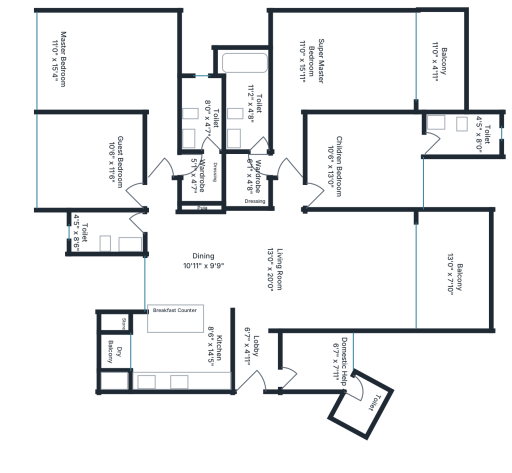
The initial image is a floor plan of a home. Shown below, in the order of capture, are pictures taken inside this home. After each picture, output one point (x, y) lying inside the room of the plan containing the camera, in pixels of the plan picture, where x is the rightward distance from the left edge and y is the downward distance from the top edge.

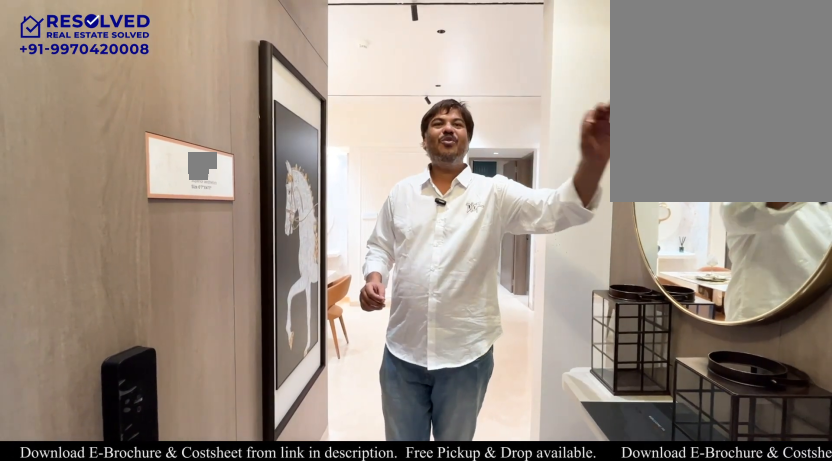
(257, 360)
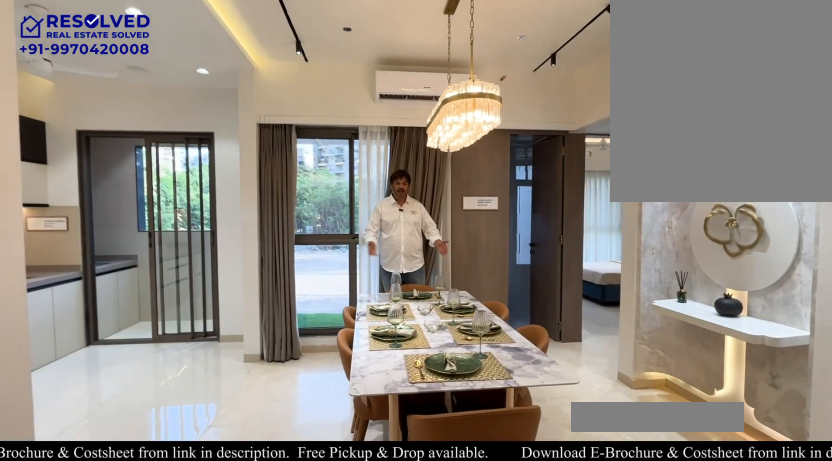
(221, 259)
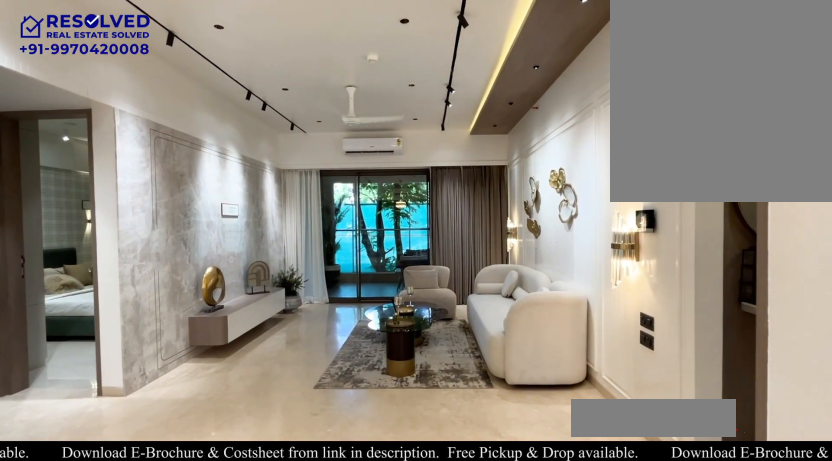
(342, 271)
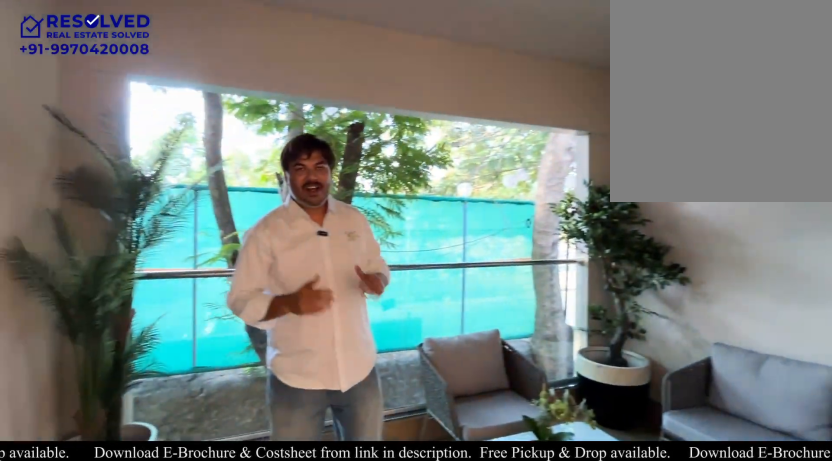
(453, 270)
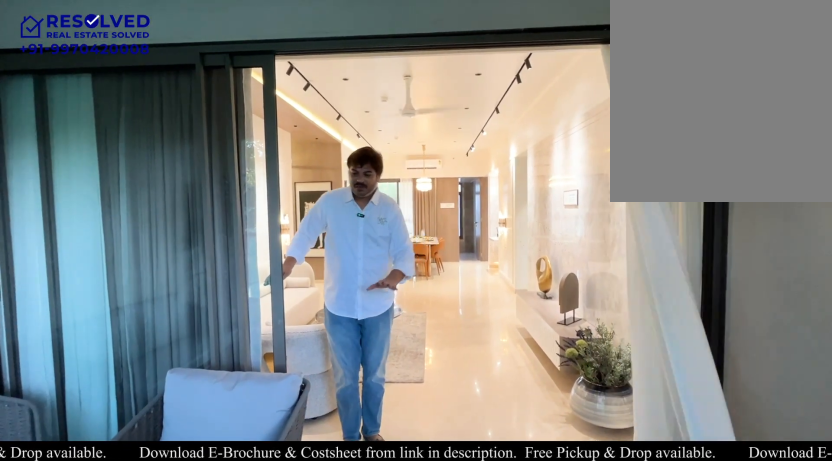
(453, 270)
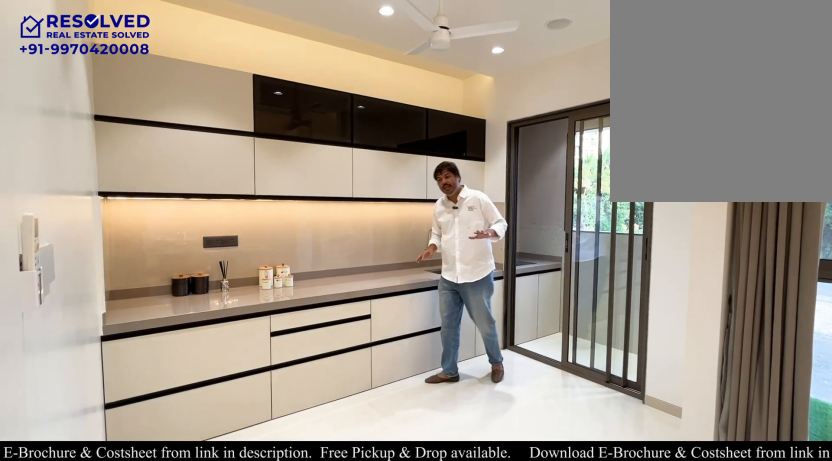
(182, 352)
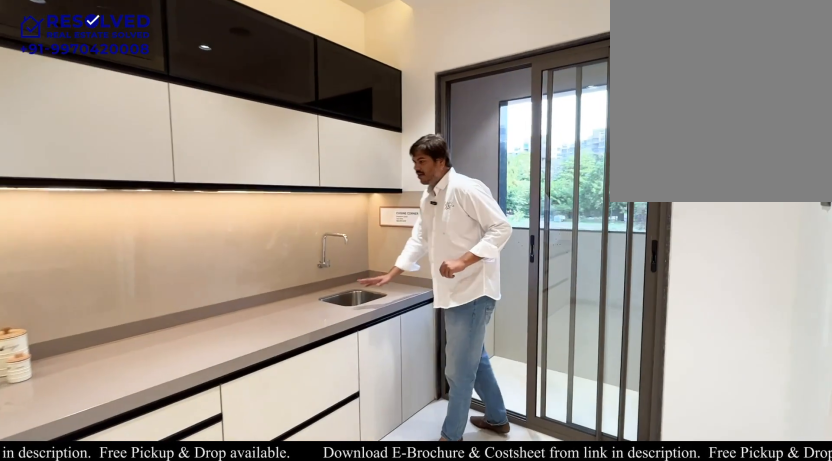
(182, 352)
